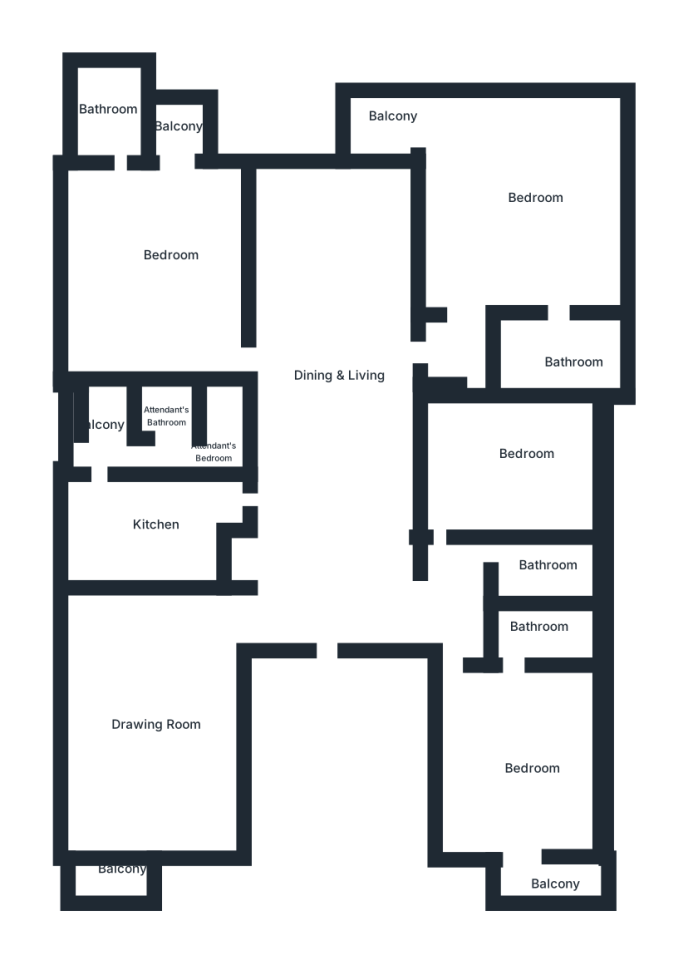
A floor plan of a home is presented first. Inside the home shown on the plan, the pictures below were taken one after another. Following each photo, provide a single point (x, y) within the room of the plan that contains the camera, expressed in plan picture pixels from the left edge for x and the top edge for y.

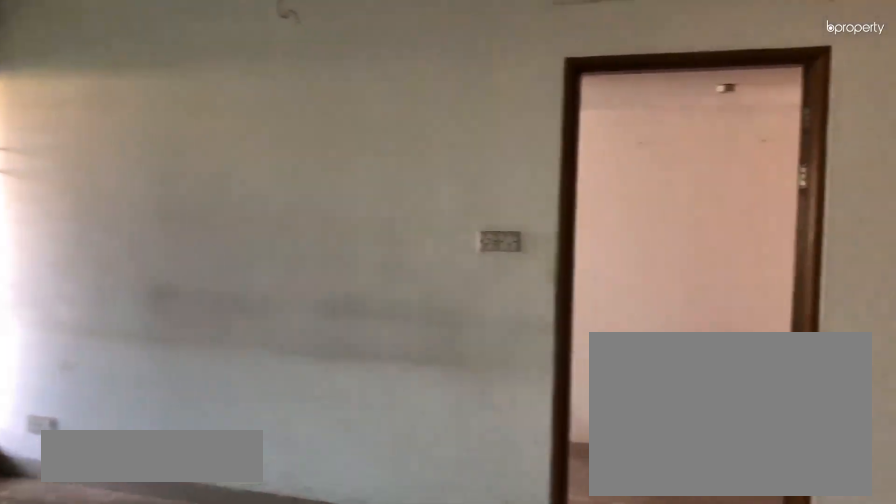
(327, 370)
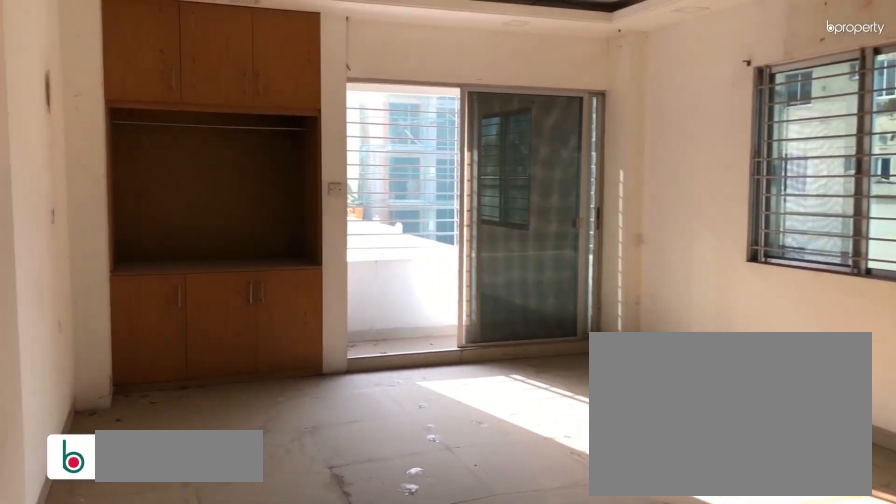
(155, 725)
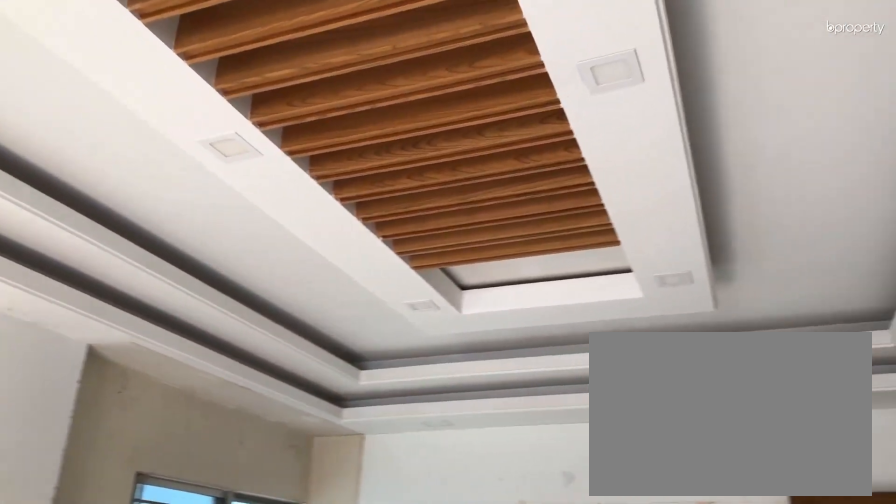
(155, 725)
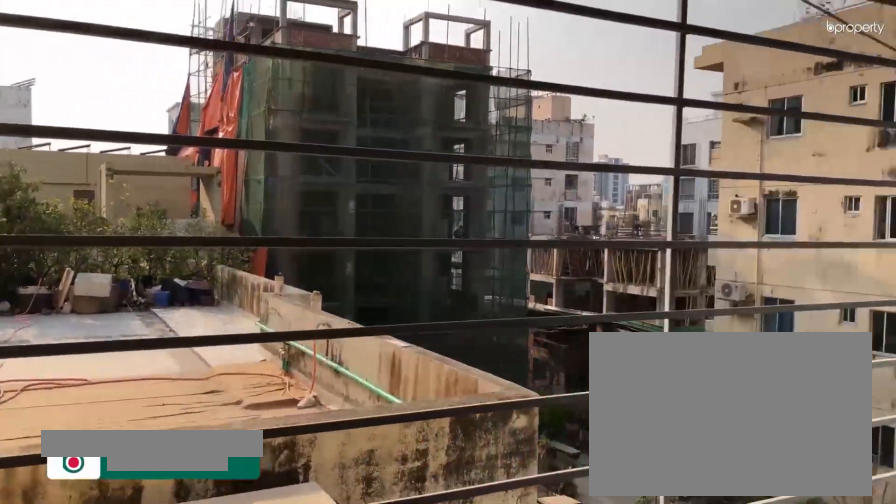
(110, 874)
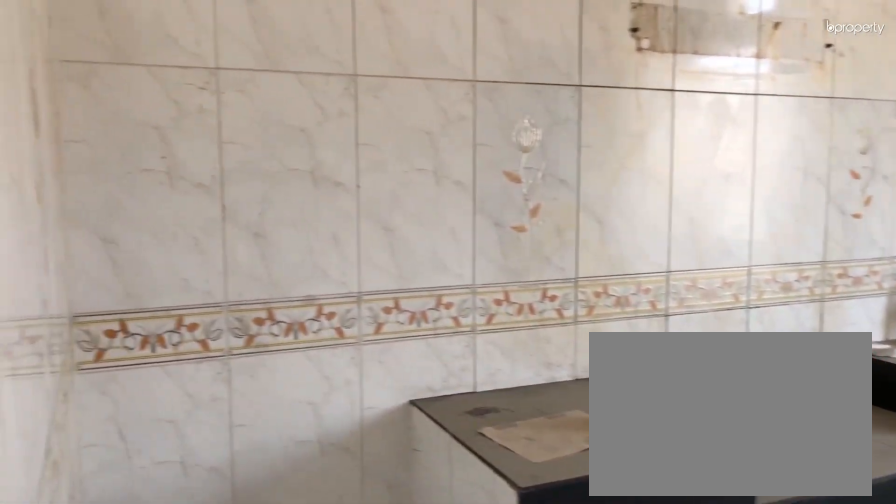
(157, 519)
